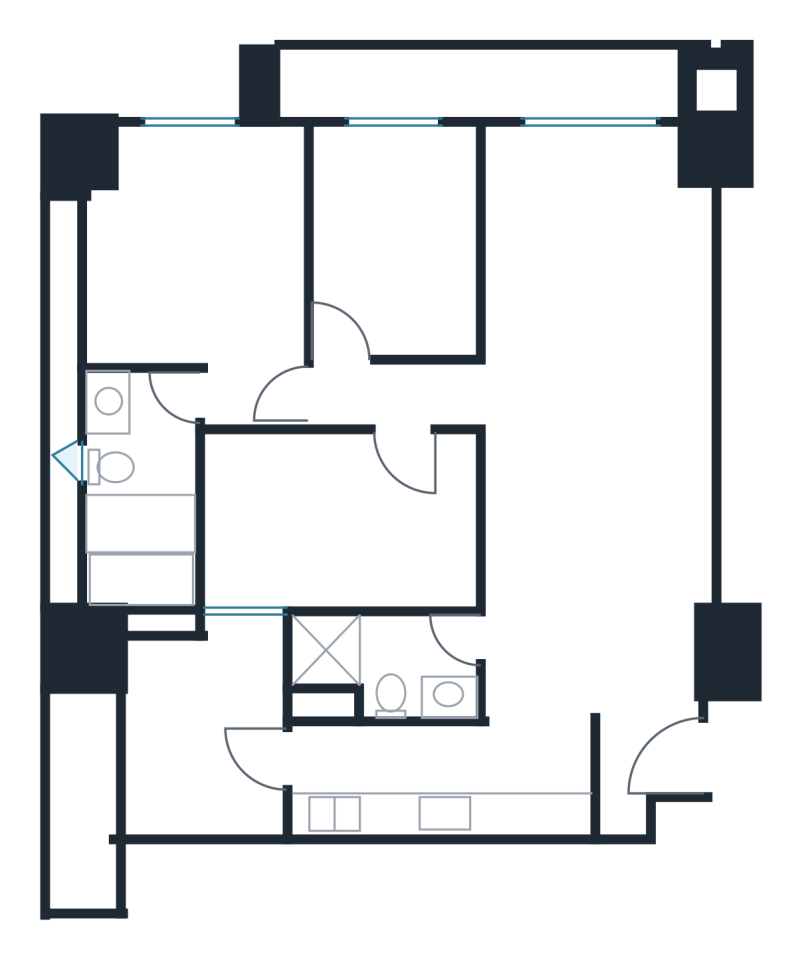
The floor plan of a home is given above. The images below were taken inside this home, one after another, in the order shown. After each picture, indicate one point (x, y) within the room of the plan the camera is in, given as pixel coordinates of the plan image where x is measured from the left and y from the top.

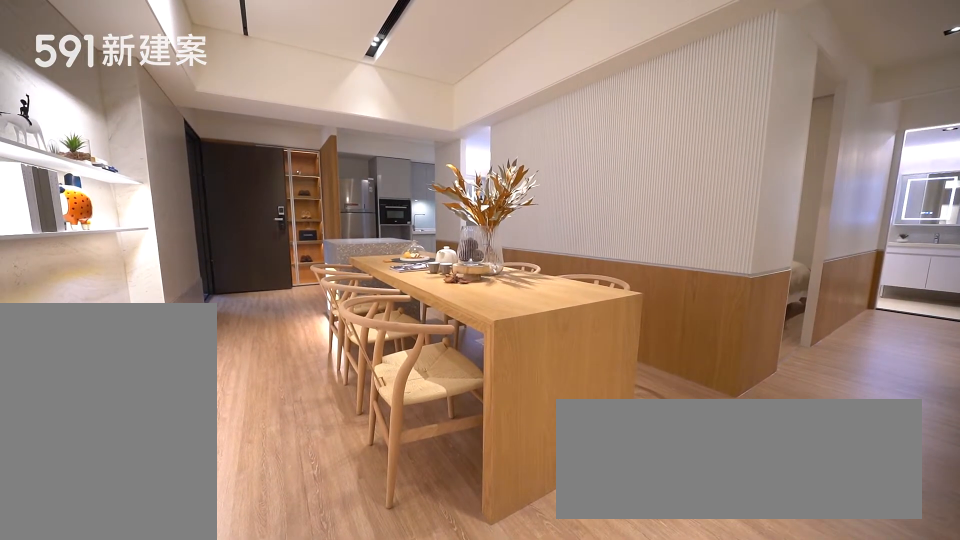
(597, 546)
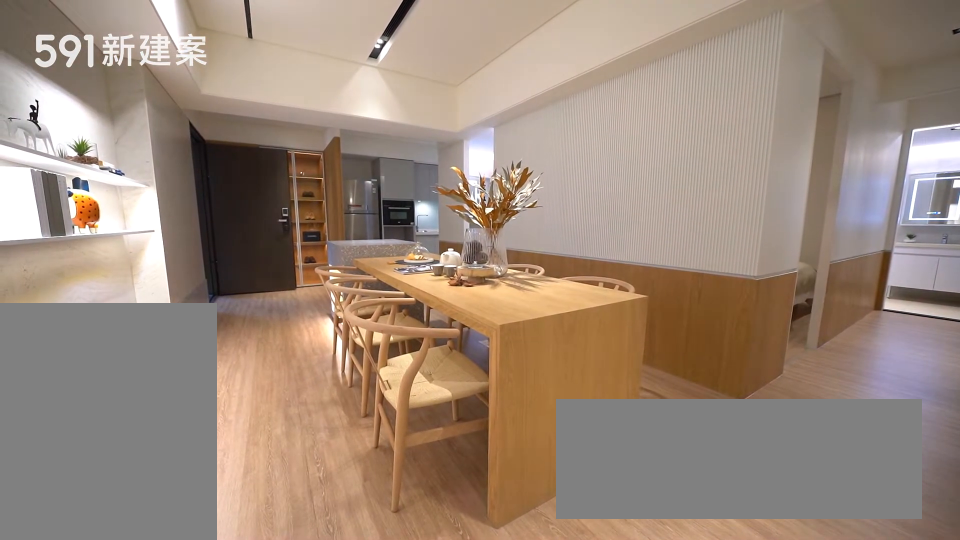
(597, 546)
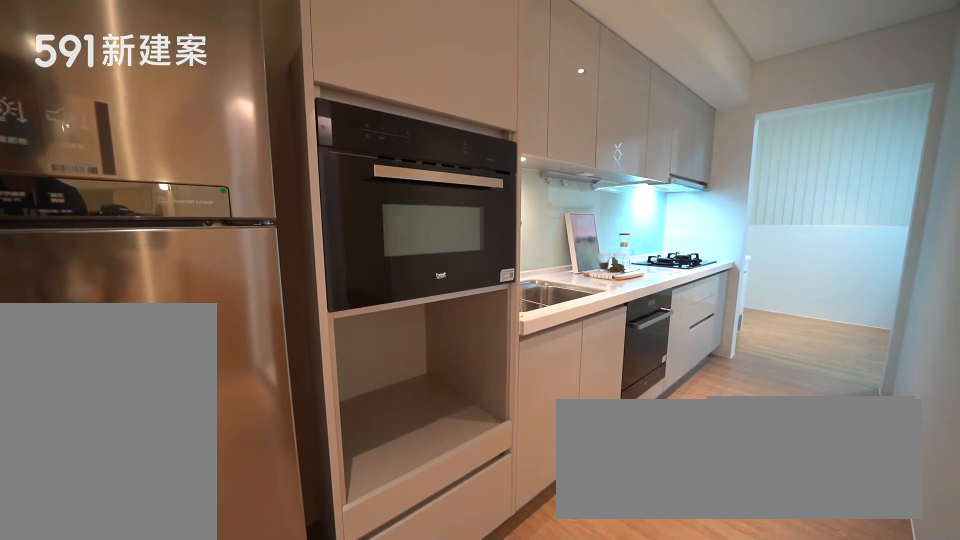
(442, 779)
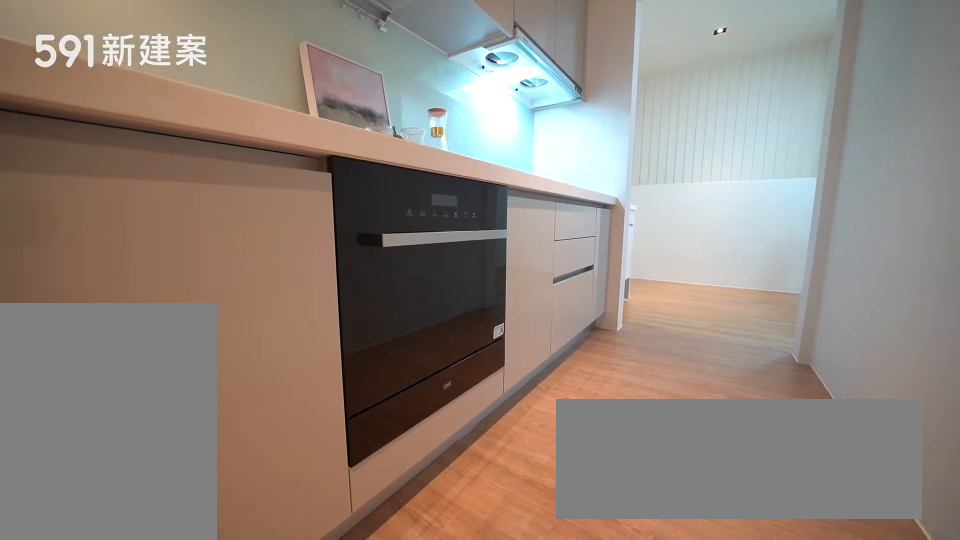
(442, 779)
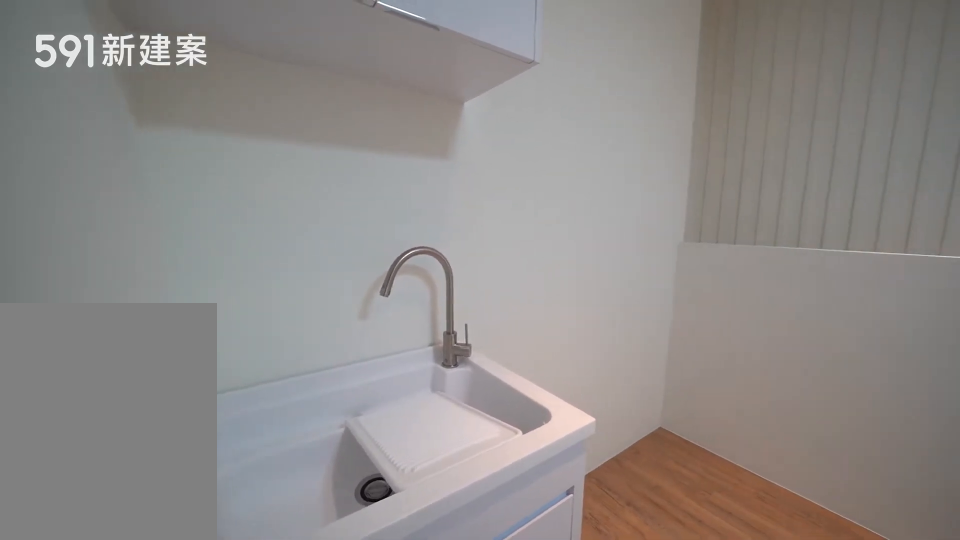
(204, 723)
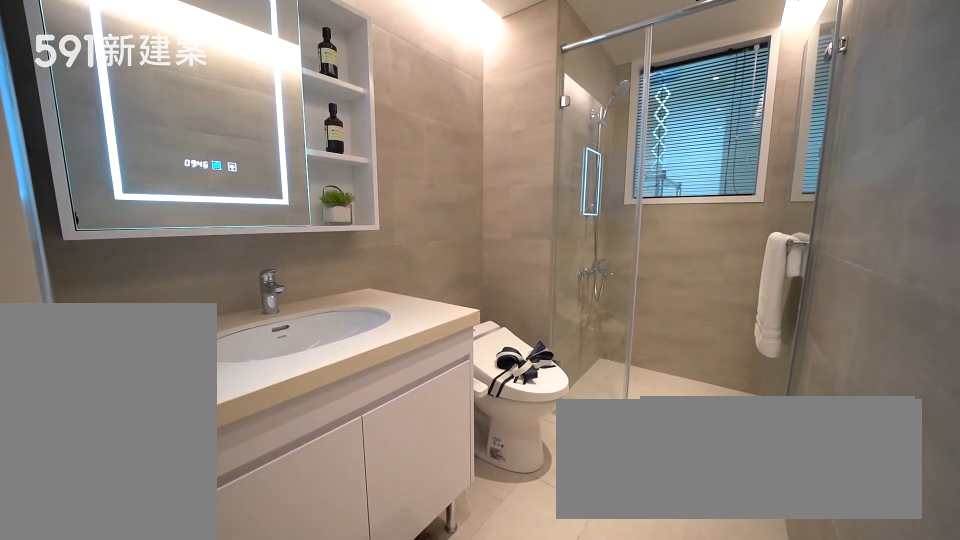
(388, 661)
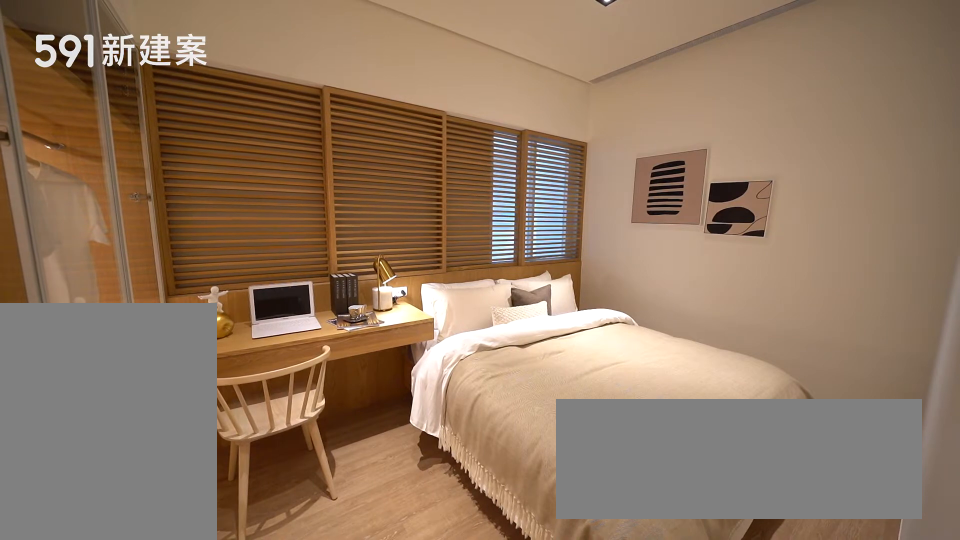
(341, 522)
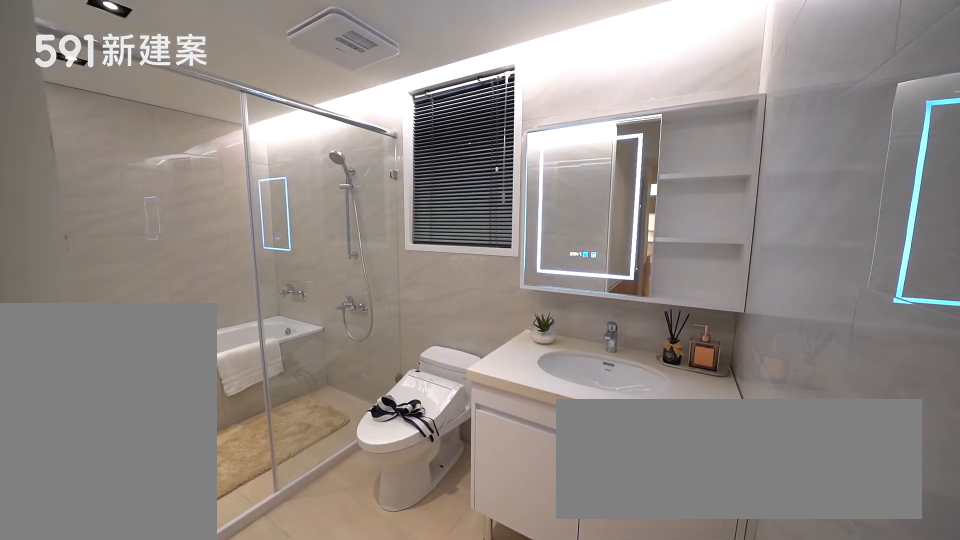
(143, 484)
